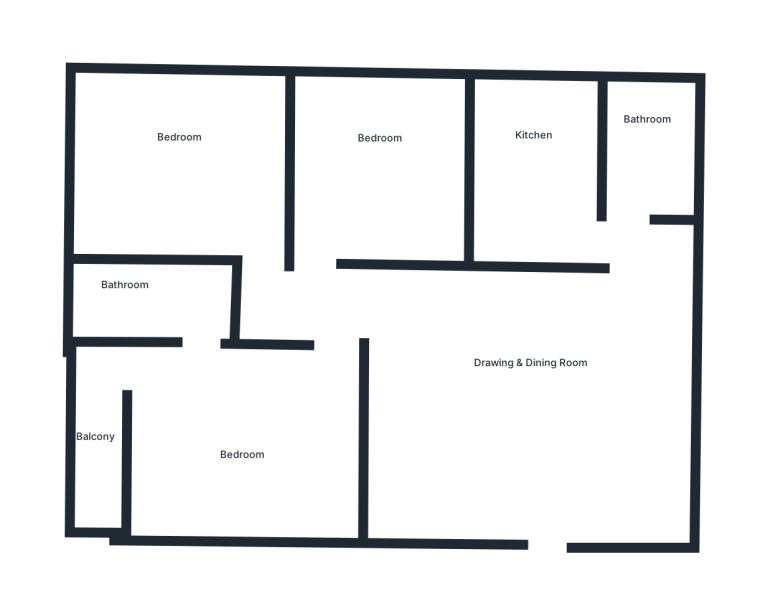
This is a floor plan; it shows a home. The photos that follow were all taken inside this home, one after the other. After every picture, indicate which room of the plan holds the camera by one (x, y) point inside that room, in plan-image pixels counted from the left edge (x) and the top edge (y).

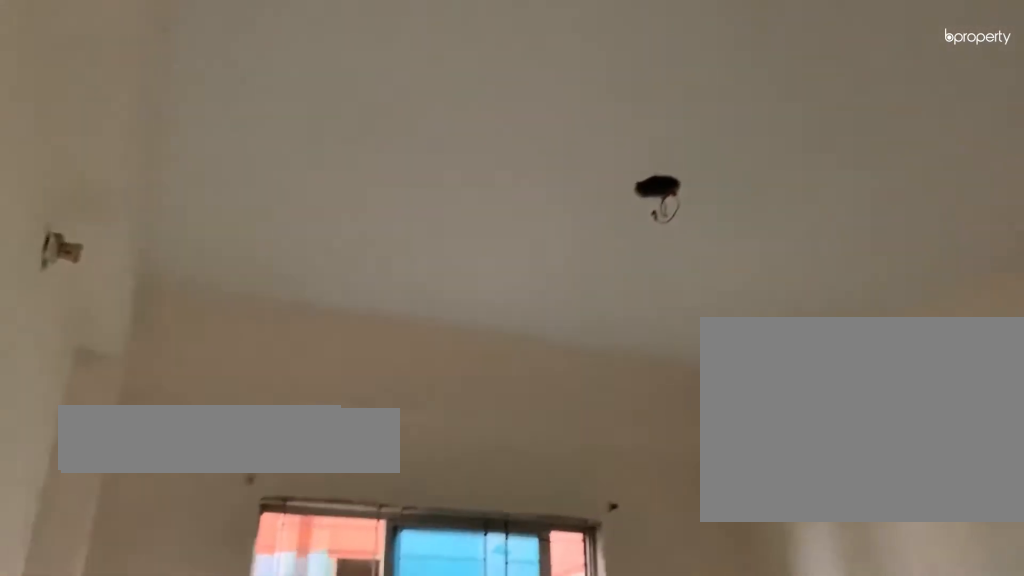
(383, 170)
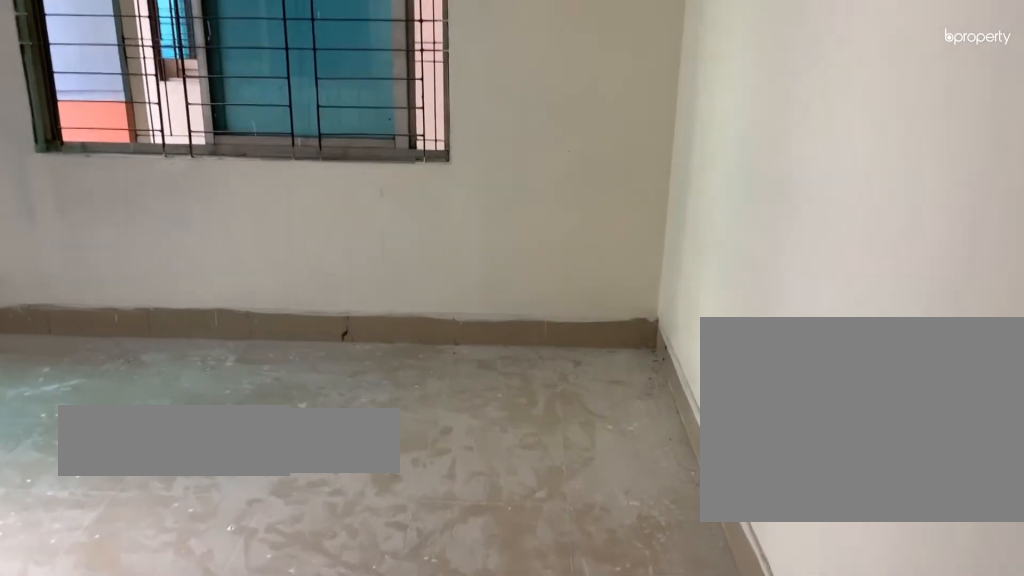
(177, 168)
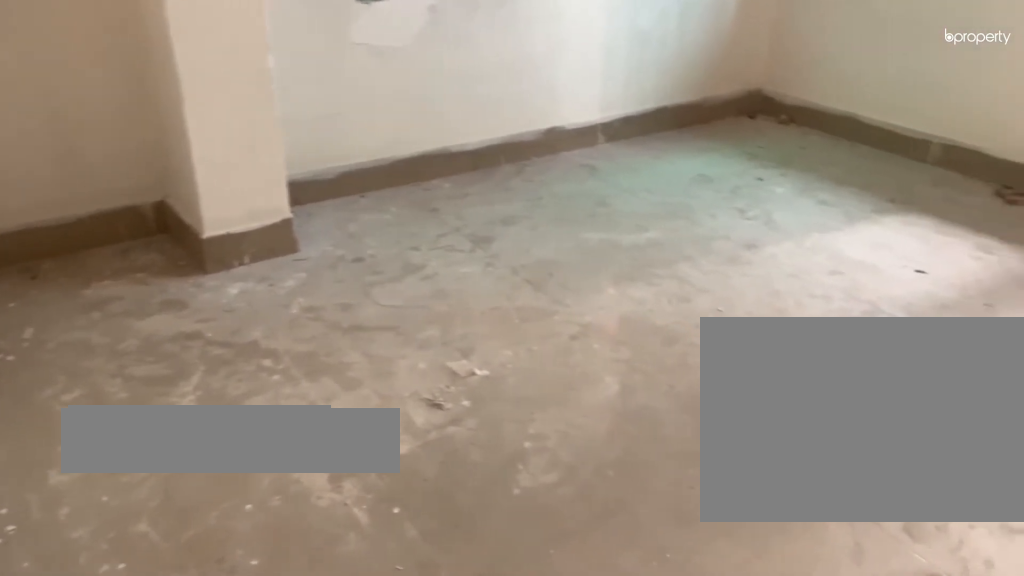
(246, 446)
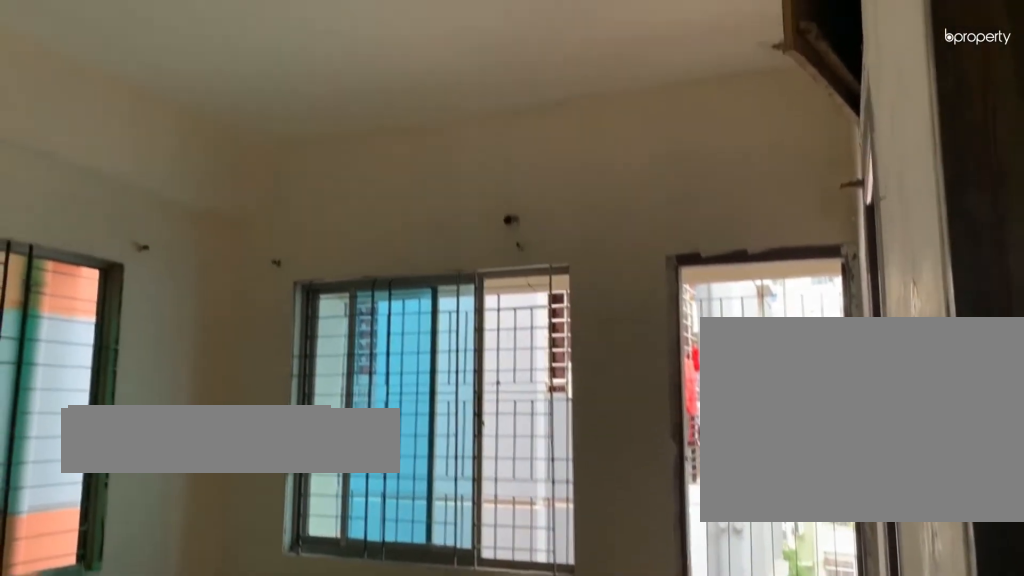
(246, 446)
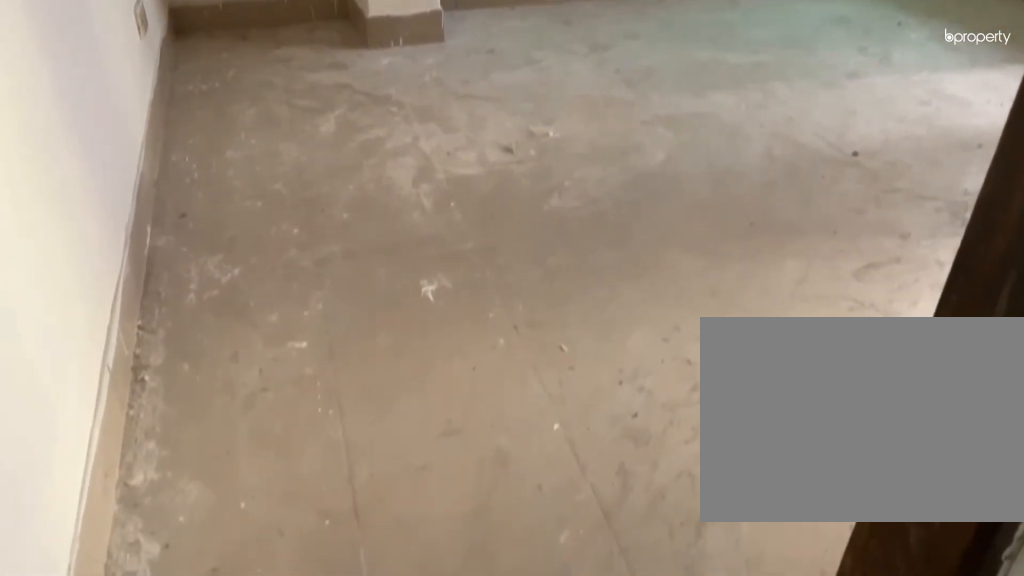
(241, 444)
